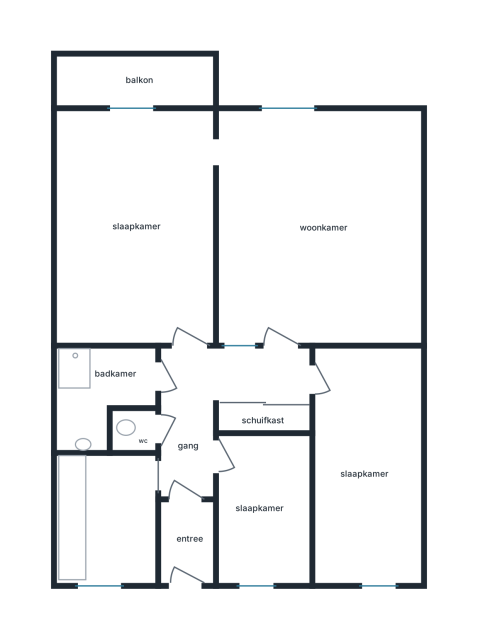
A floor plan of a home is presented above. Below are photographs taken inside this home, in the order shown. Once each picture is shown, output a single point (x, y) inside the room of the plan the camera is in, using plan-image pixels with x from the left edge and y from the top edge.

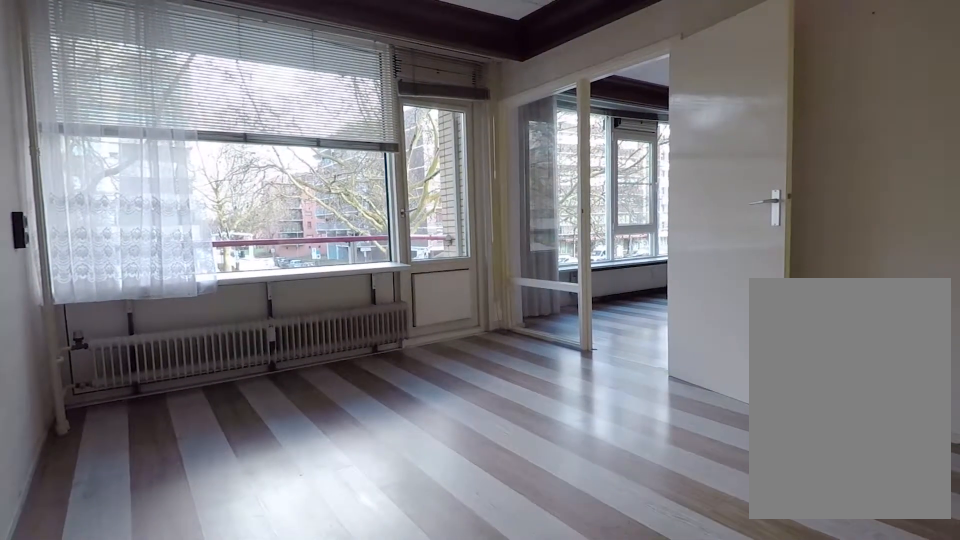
(135, 228)
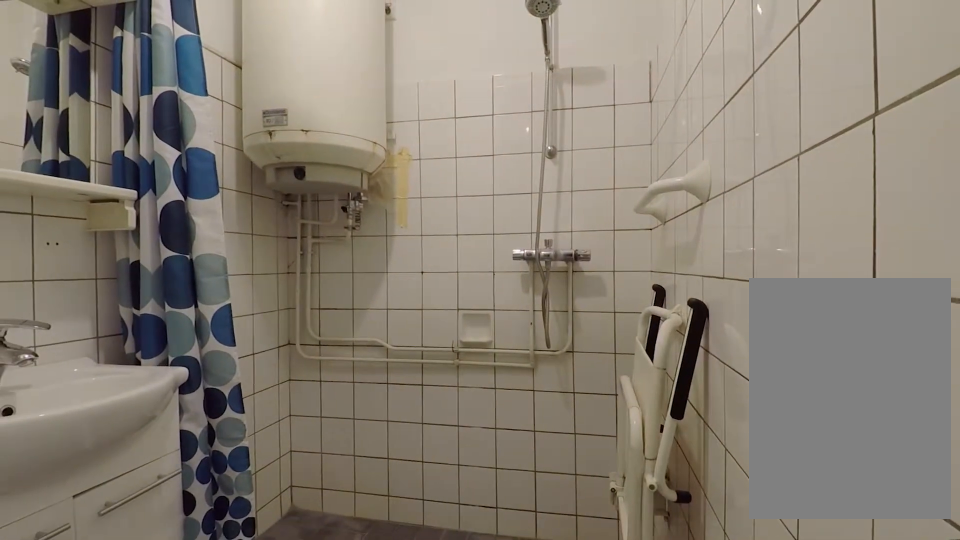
(101, 389)
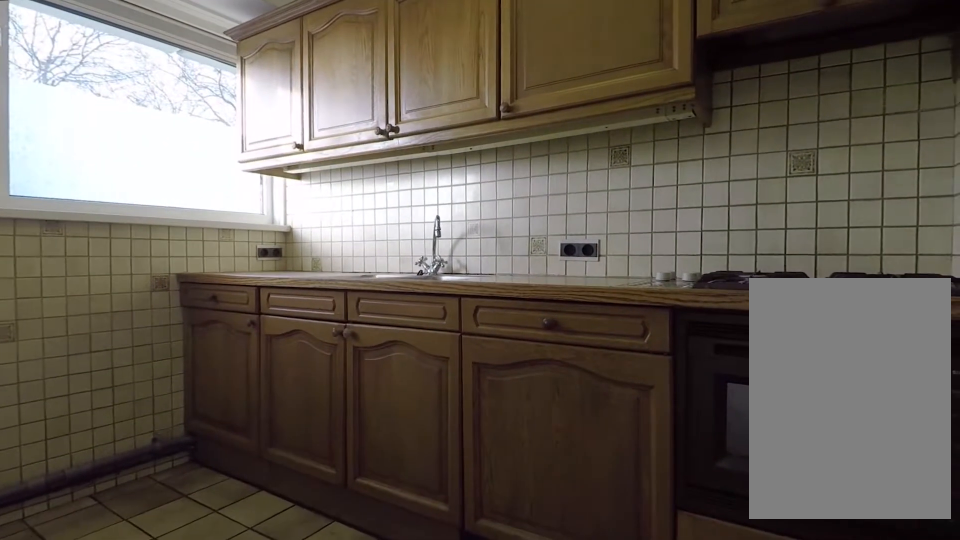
(106, 519)
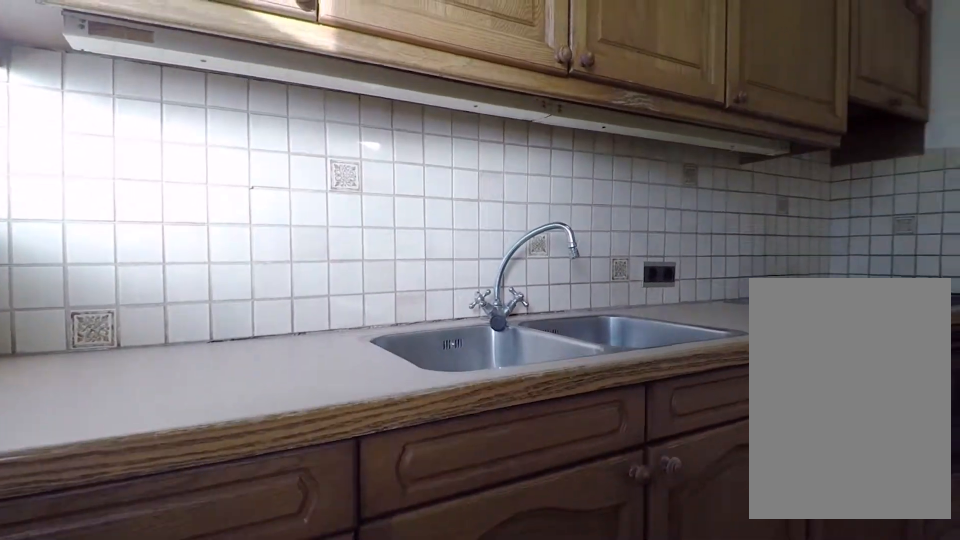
(106, 519)
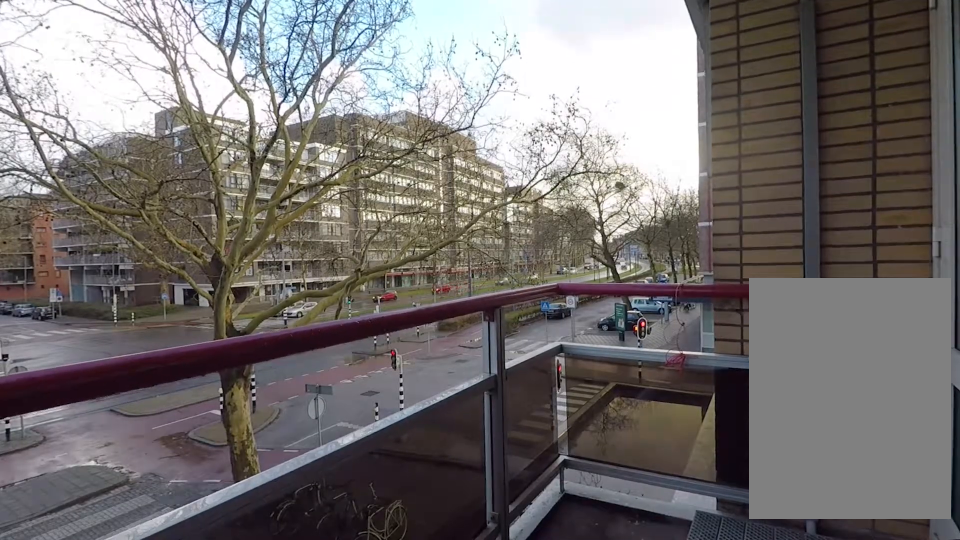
(134, 79)
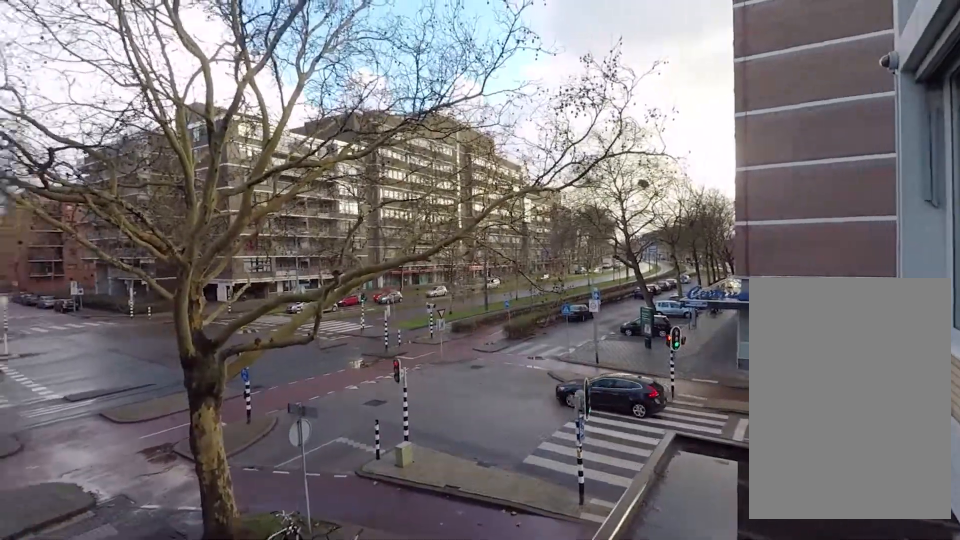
(134, 79)
